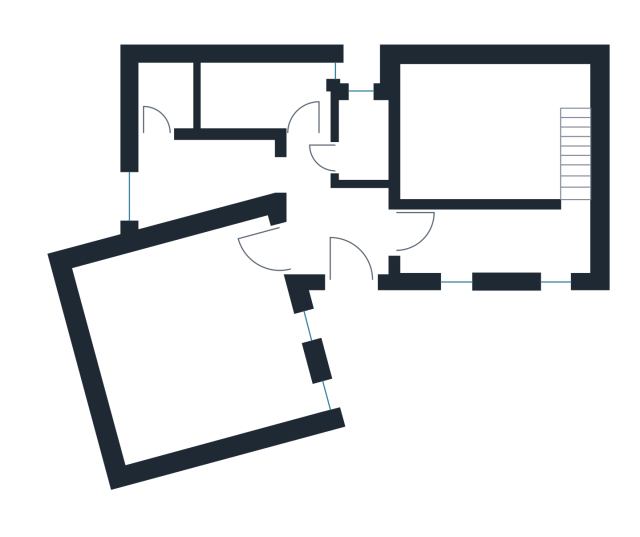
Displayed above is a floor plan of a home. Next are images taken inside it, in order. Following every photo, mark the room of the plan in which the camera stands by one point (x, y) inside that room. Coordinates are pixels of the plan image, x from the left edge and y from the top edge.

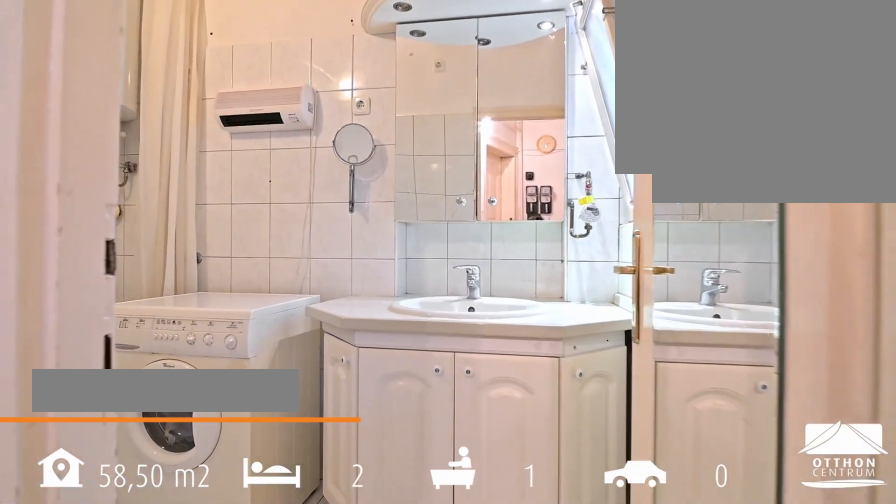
(268, 93)
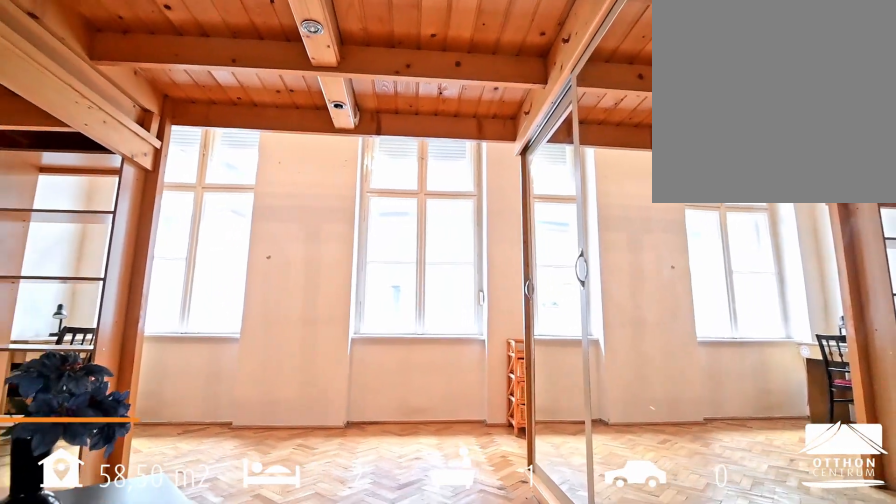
(513, 236)
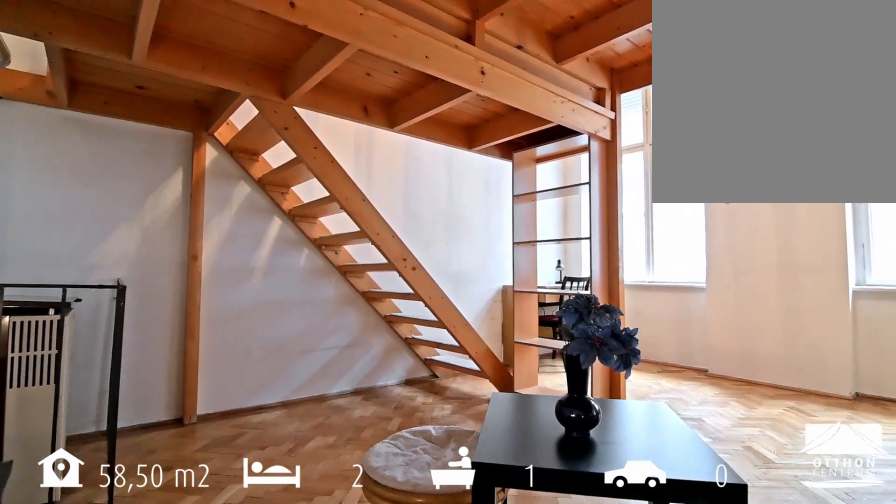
(513, 236)
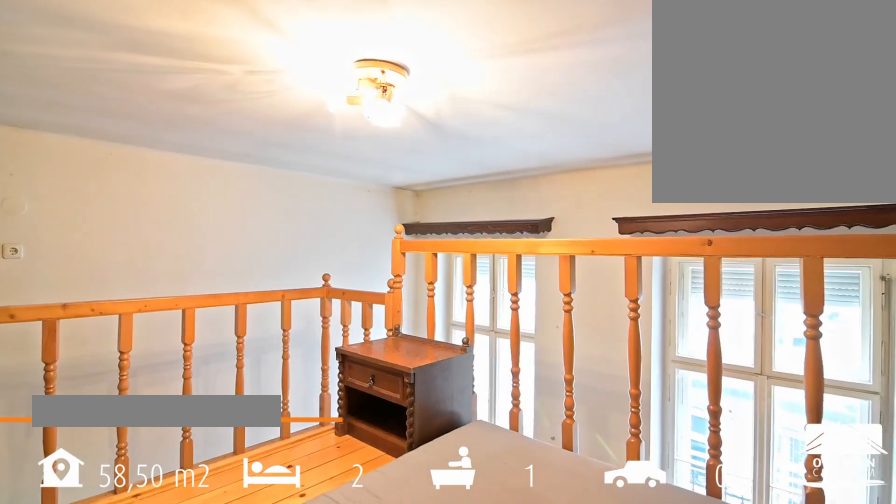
(488, 128)
